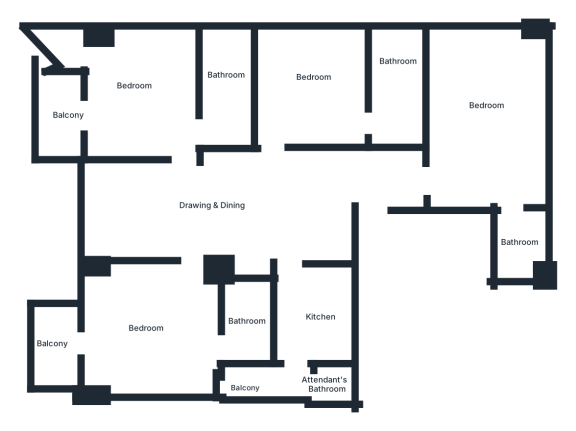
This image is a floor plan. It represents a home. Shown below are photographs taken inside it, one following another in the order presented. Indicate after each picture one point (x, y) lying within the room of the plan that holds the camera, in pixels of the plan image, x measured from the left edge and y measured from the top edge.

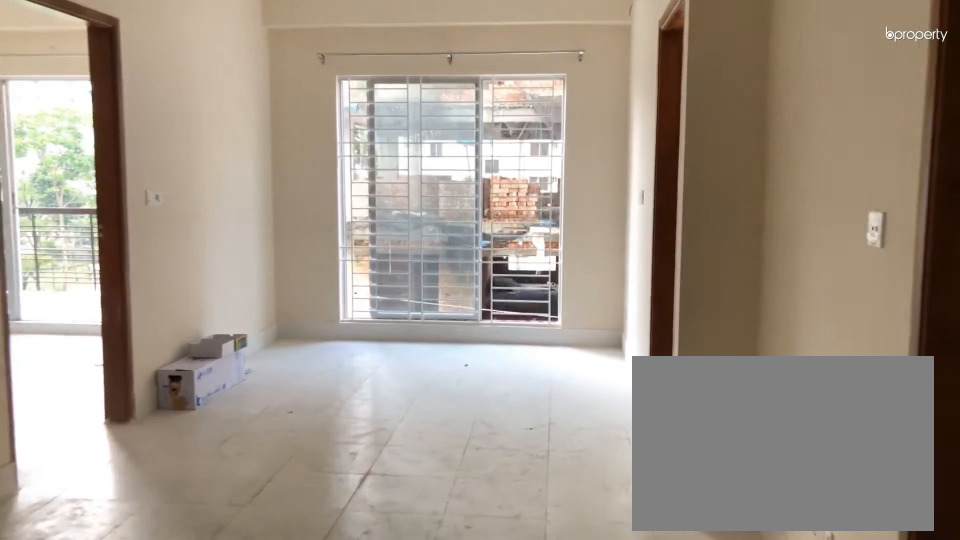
(328, 186)
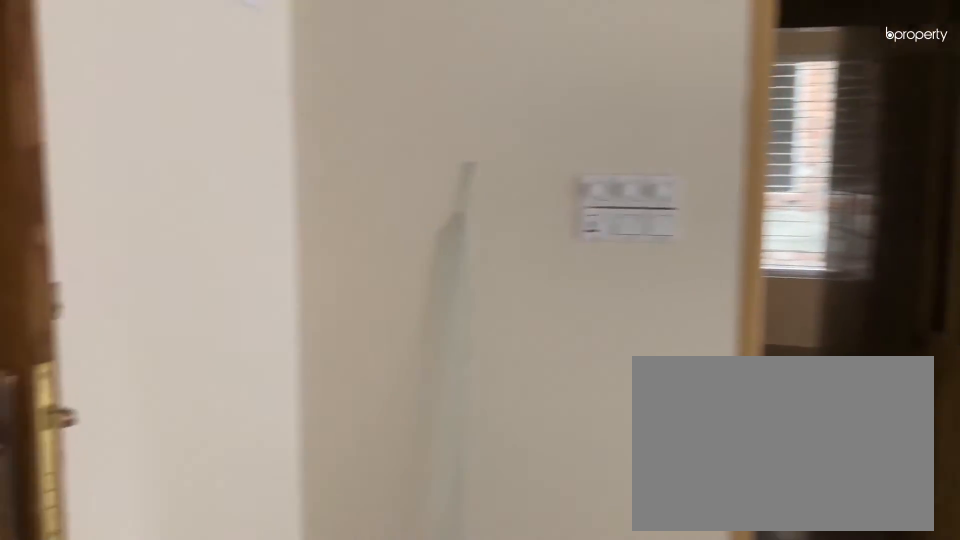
(223, 206)
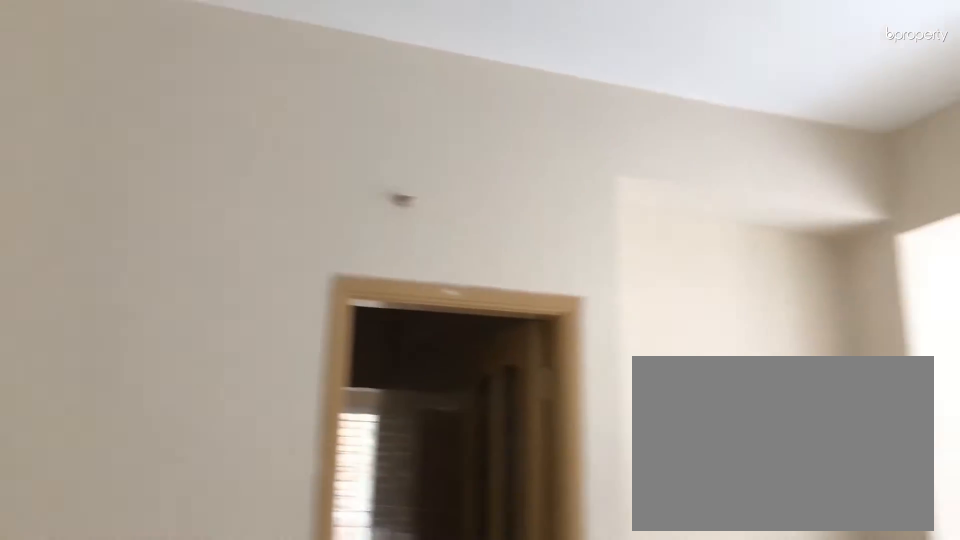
(223, 206)
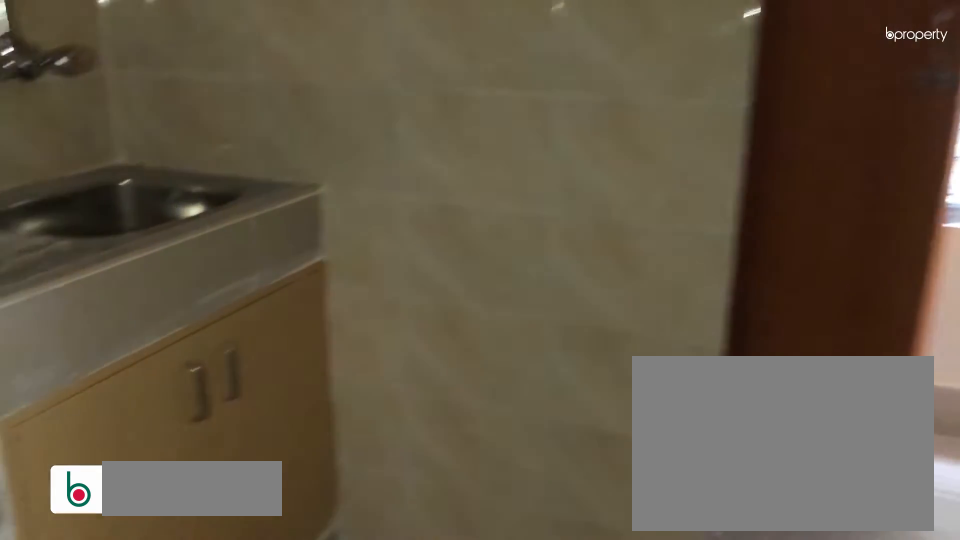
(313, 302)
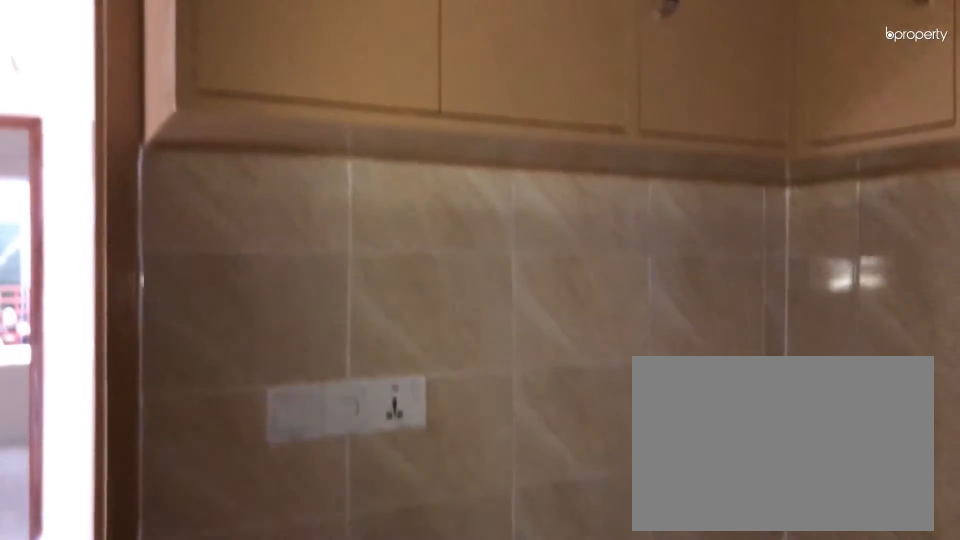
(313, 302)
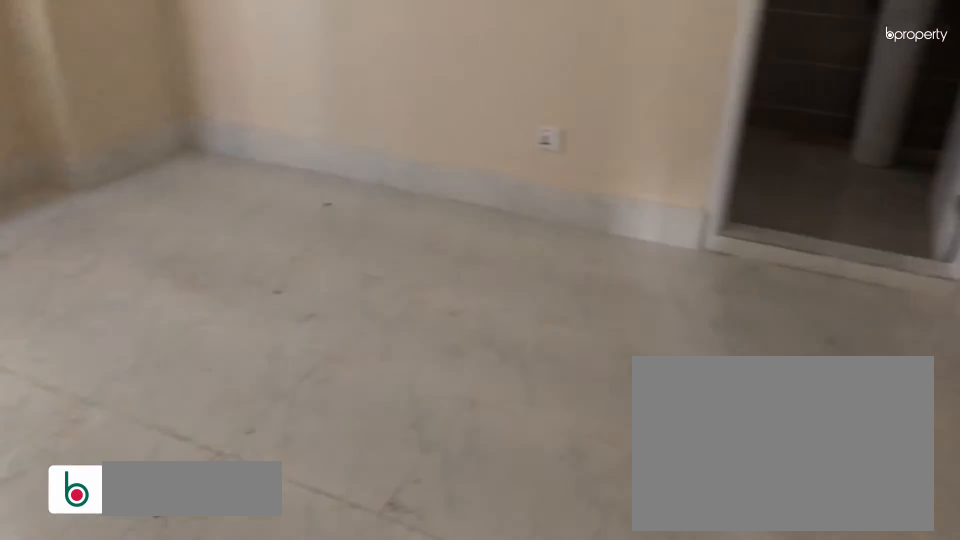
(325, 96)
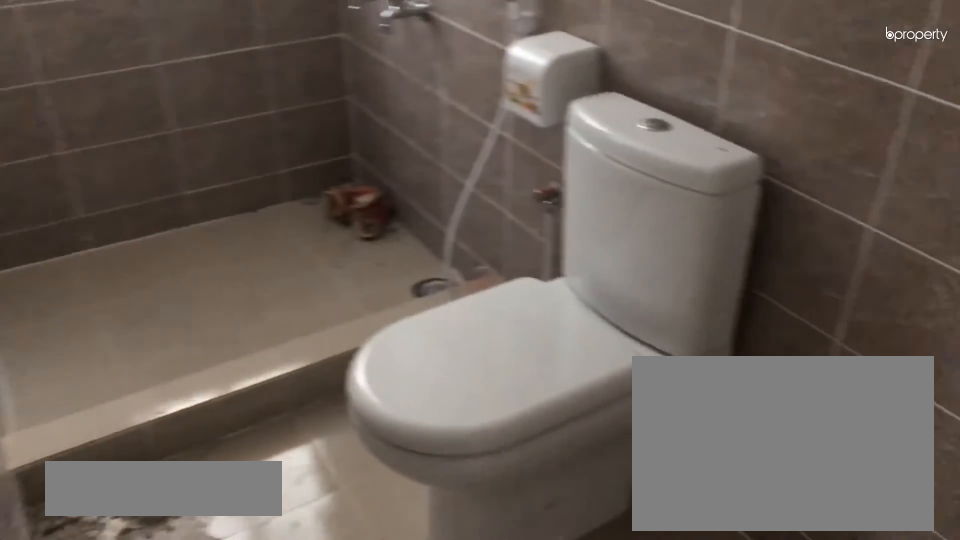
(401, 95)
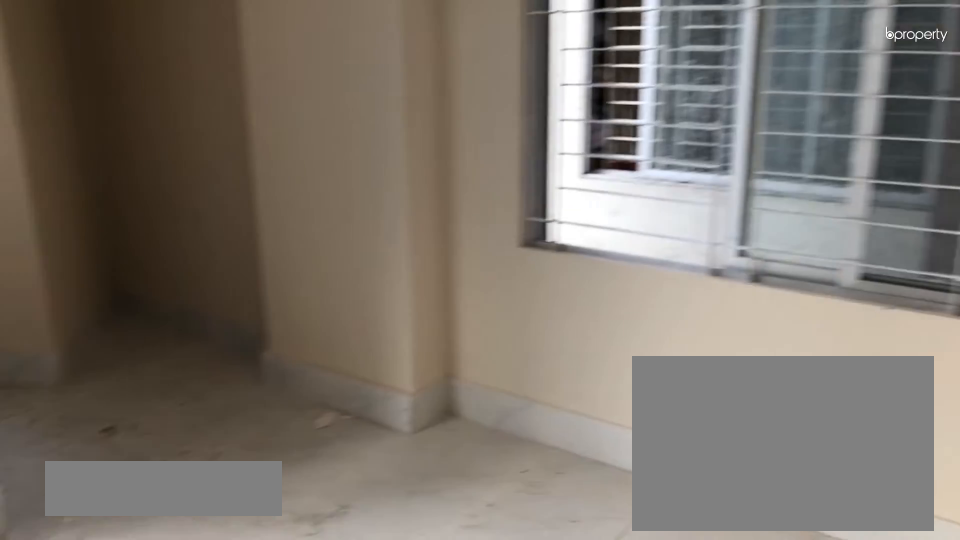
(139, 102)
